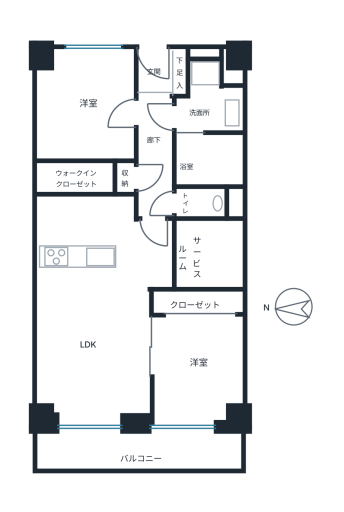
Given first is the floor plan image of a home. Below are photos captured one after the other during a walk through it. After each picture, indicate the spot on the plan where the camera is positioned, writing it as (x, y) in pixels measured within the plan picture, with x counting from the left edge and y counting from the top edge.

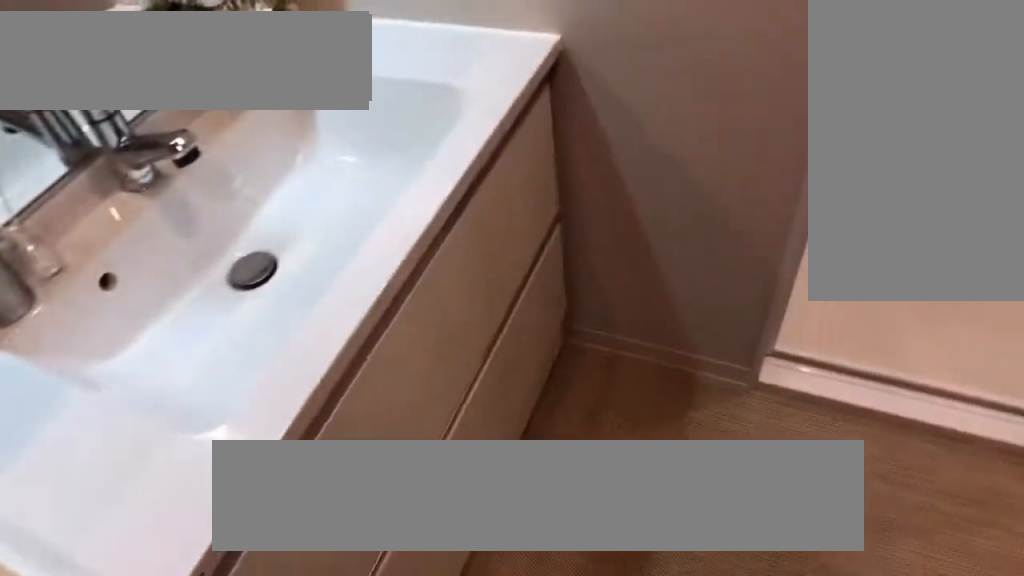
(209, 133)
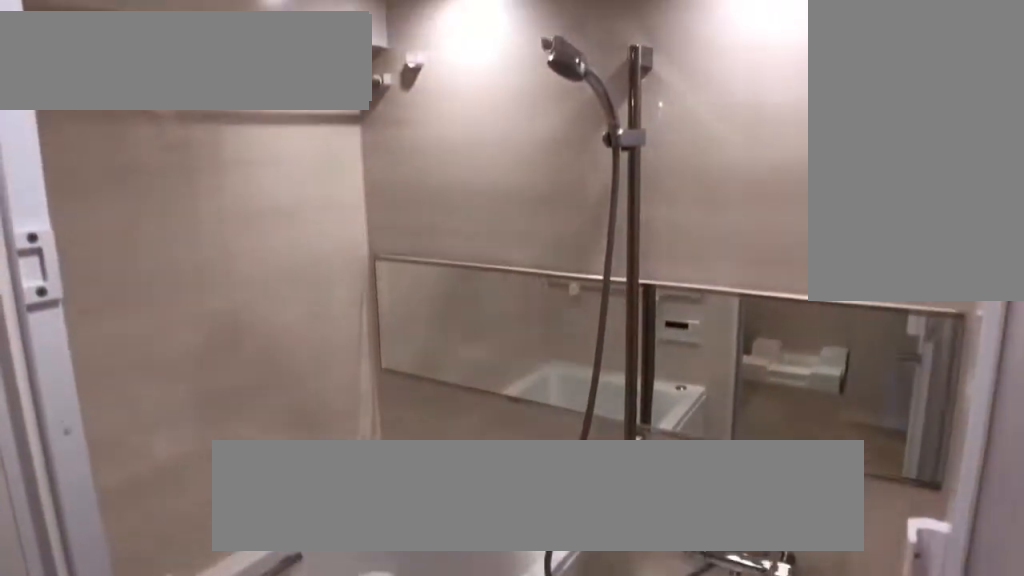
(209, 133)
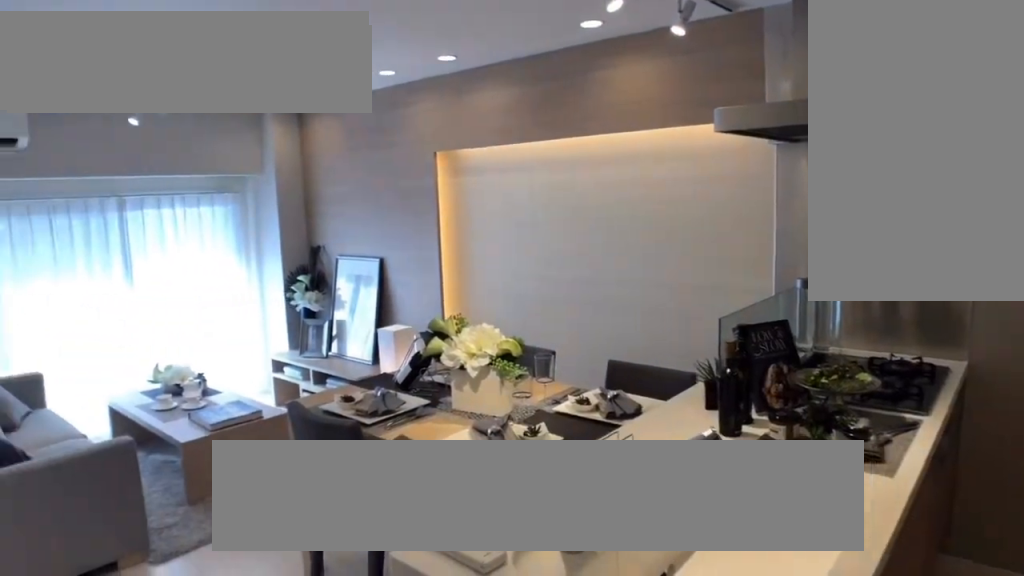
(107, 282)
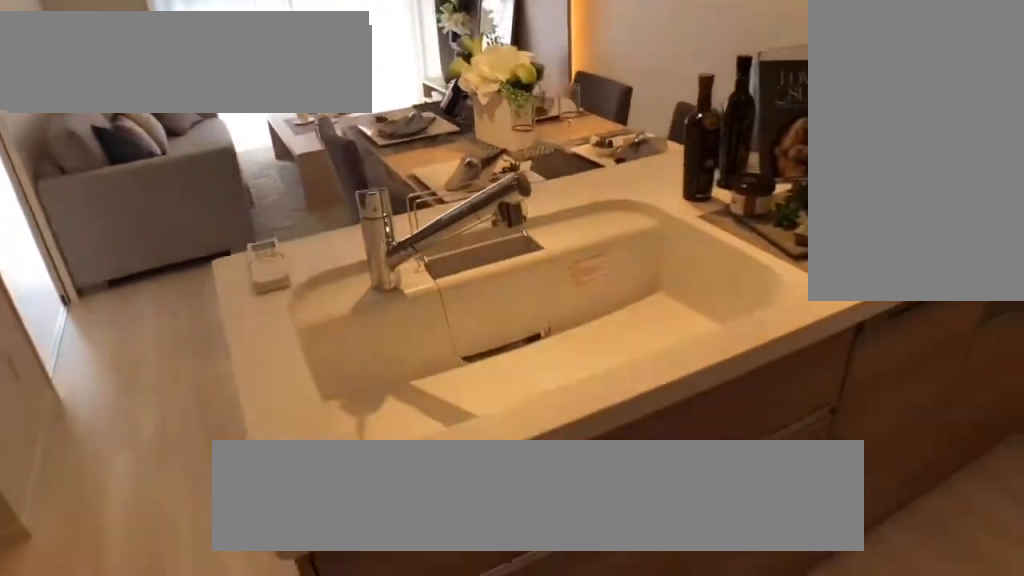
(108, 282)
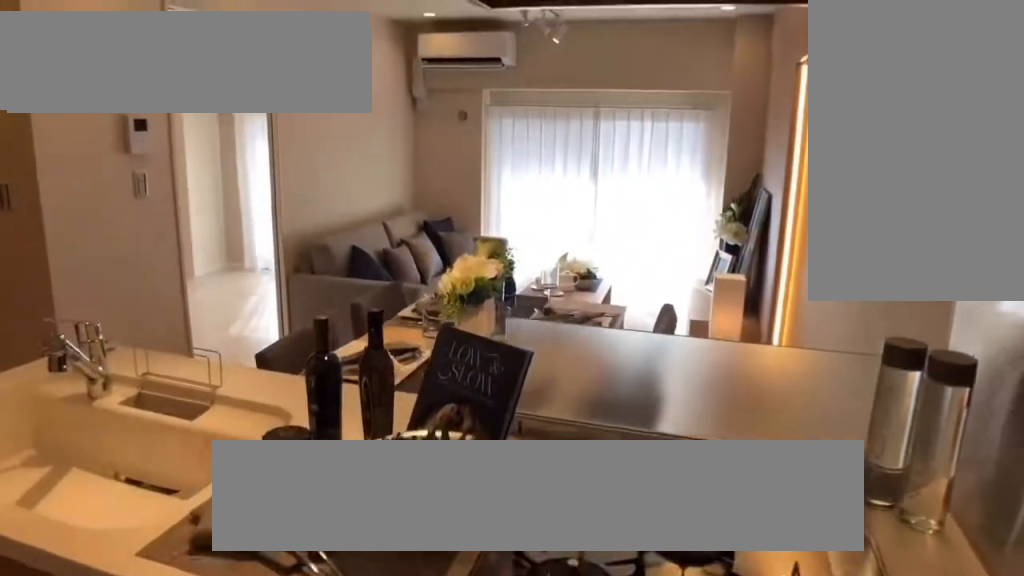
(107, 282)
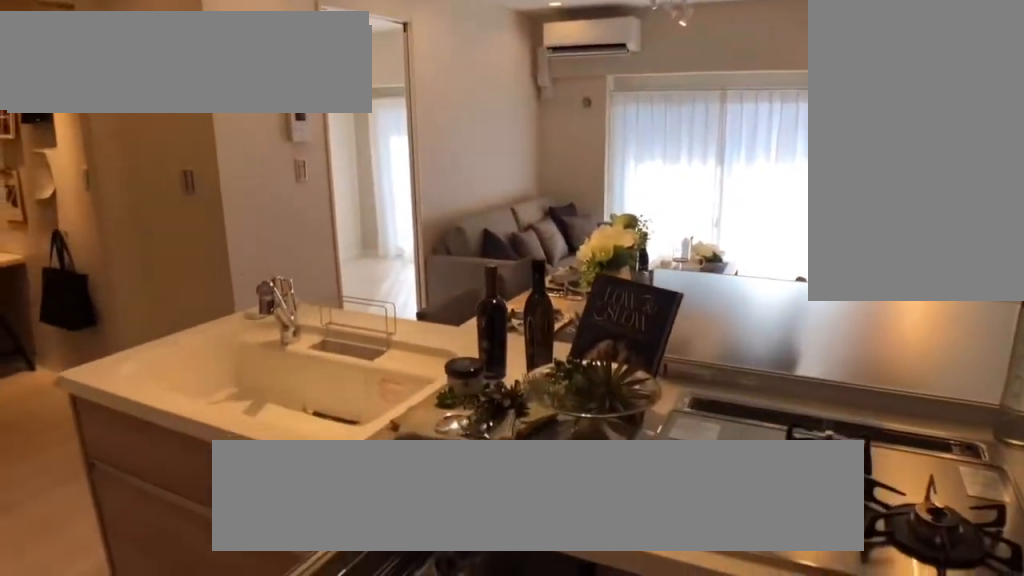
(107, 282)
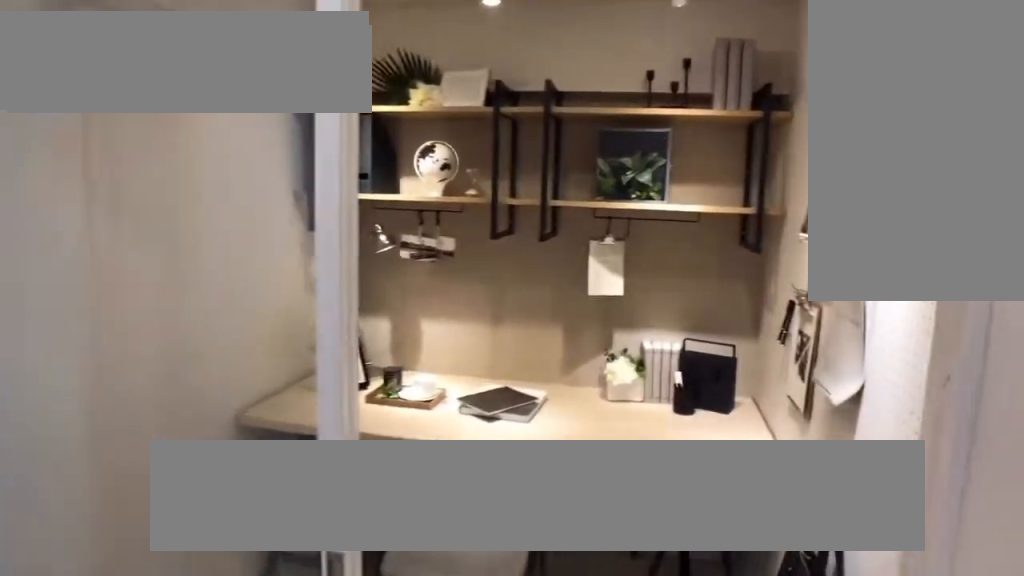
(108, 282)
